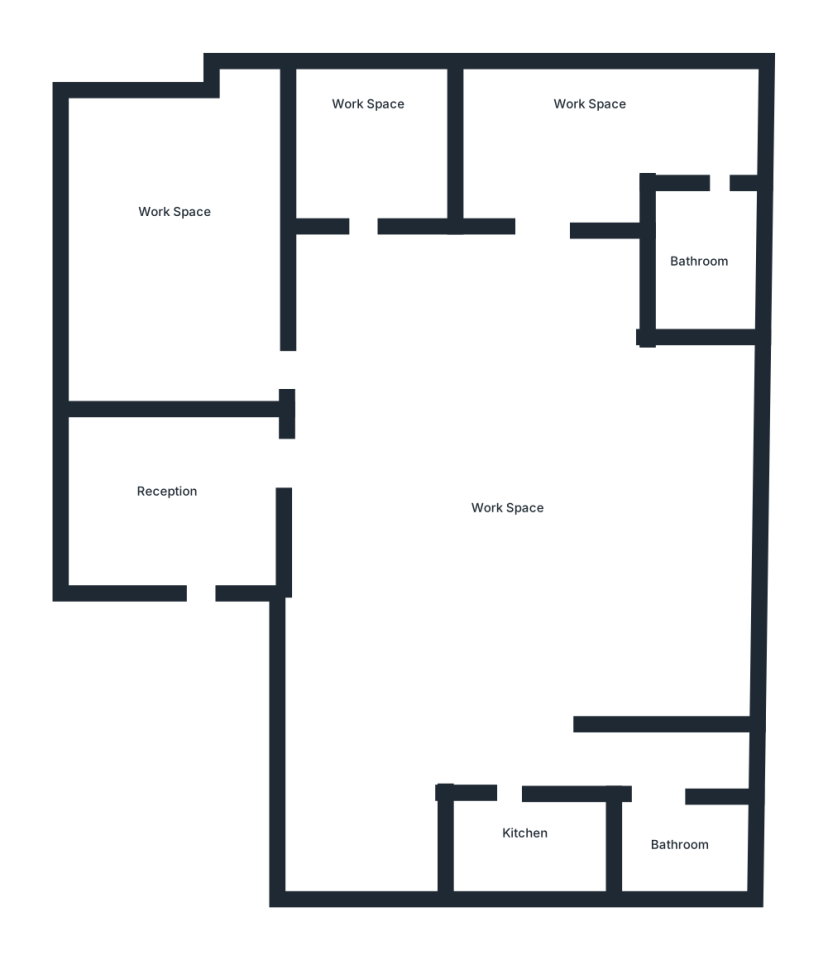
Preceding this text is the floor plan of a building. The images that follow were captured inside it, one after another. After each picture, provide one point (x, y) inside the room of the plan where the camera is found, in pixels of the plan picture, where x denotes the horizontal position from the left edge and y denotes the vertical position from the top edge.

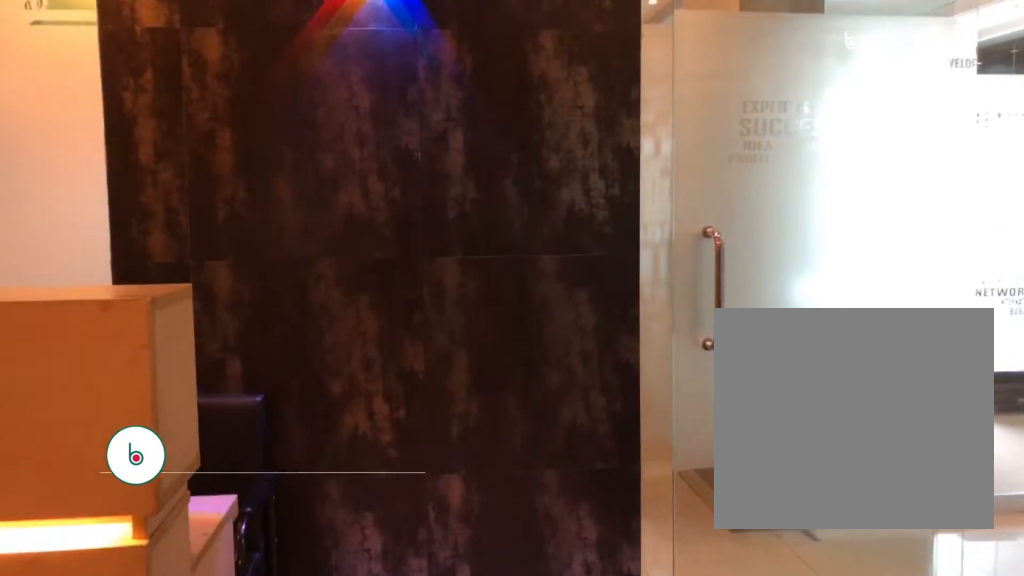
(187, 522)
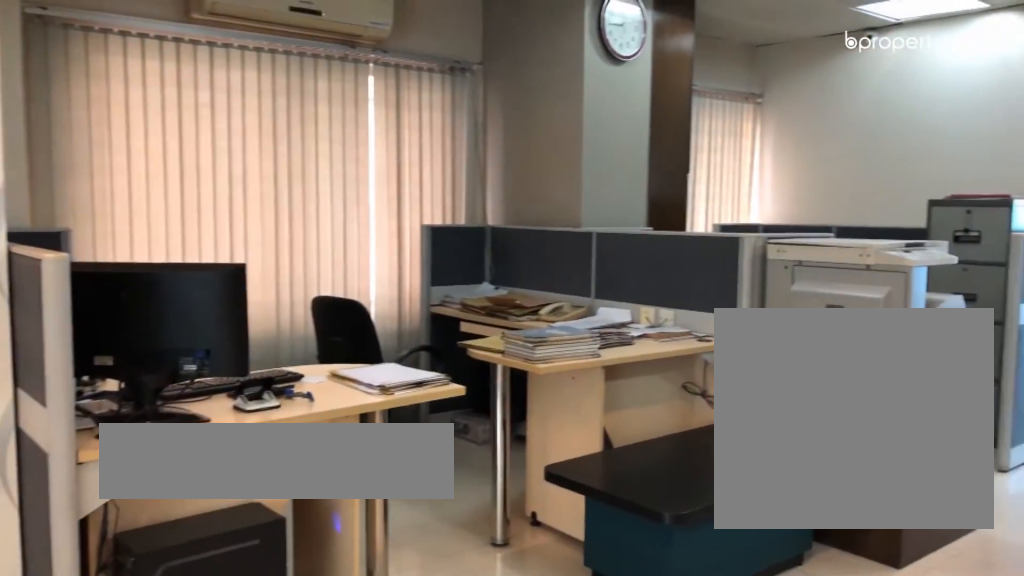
(514, 531)
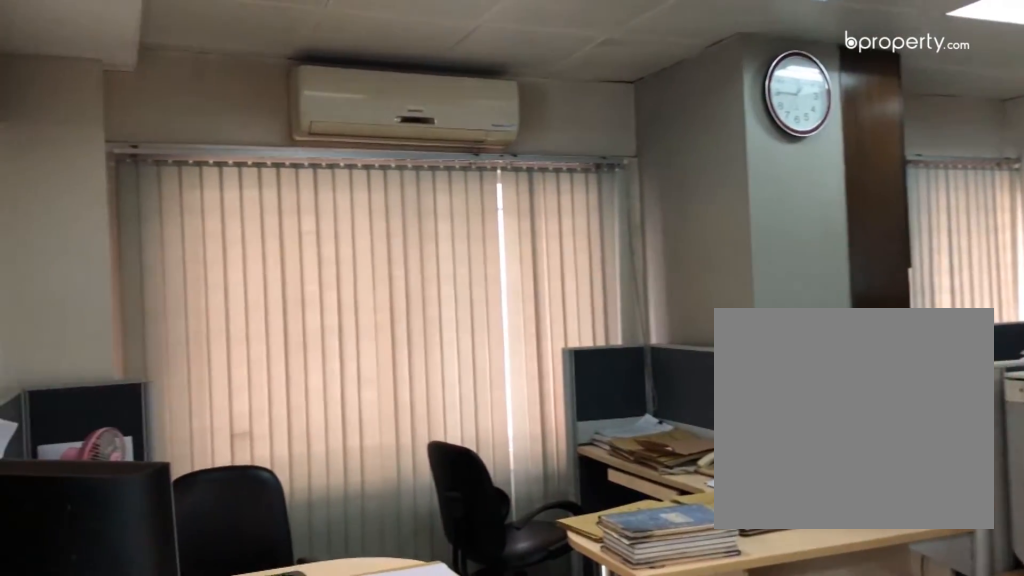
(514, 531)
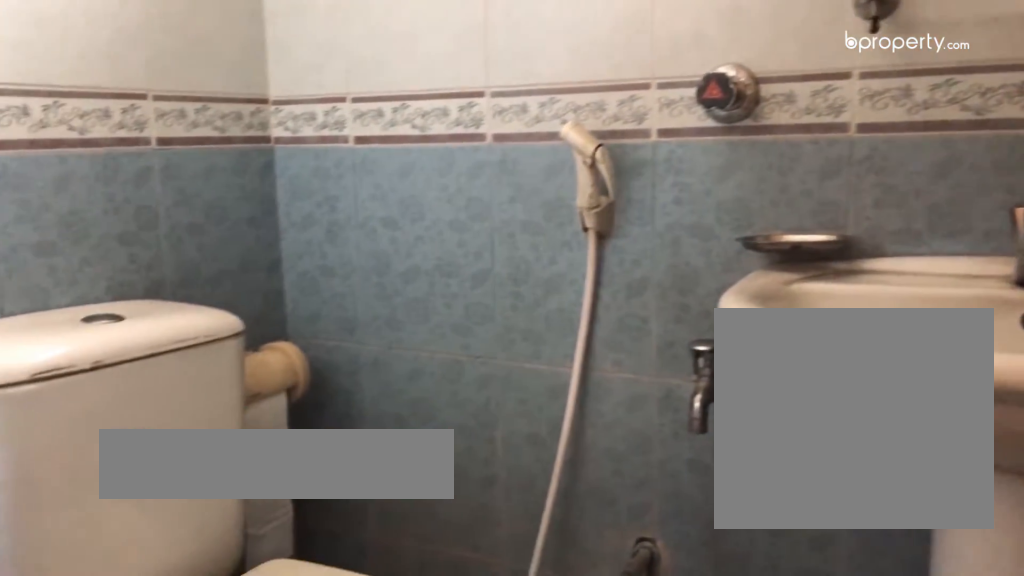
(681, 855)
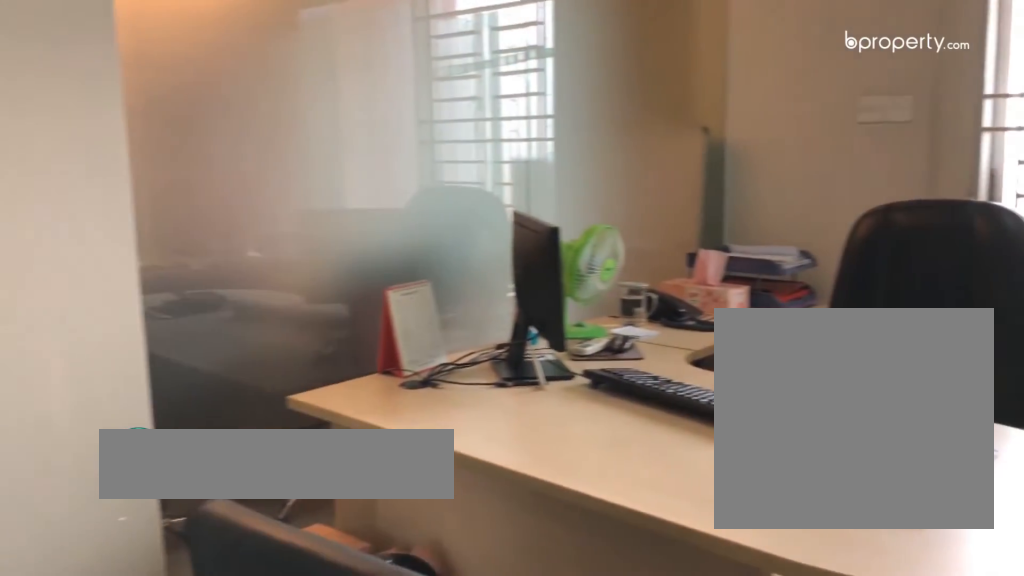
(376, 118)
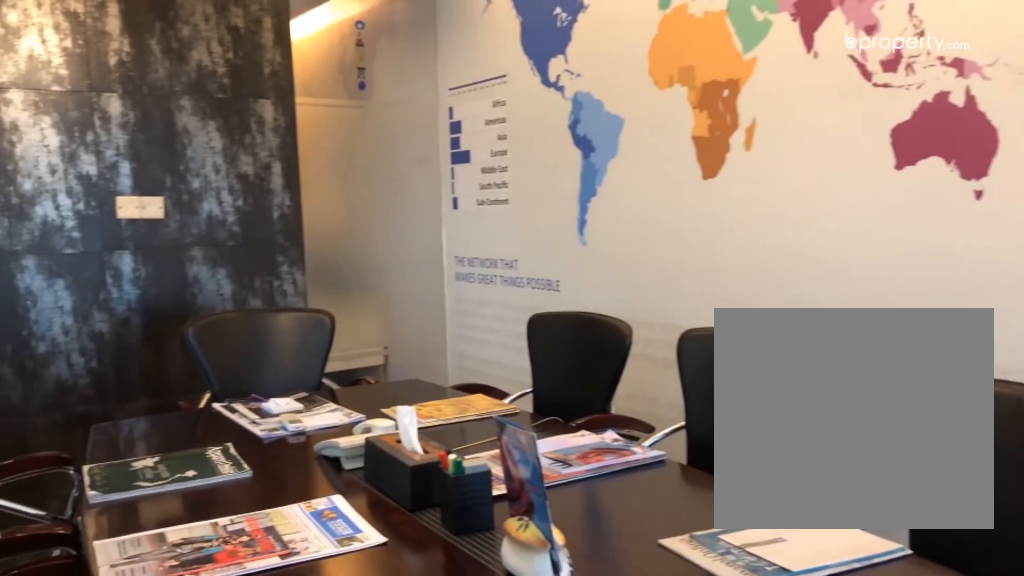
(186, 228)
